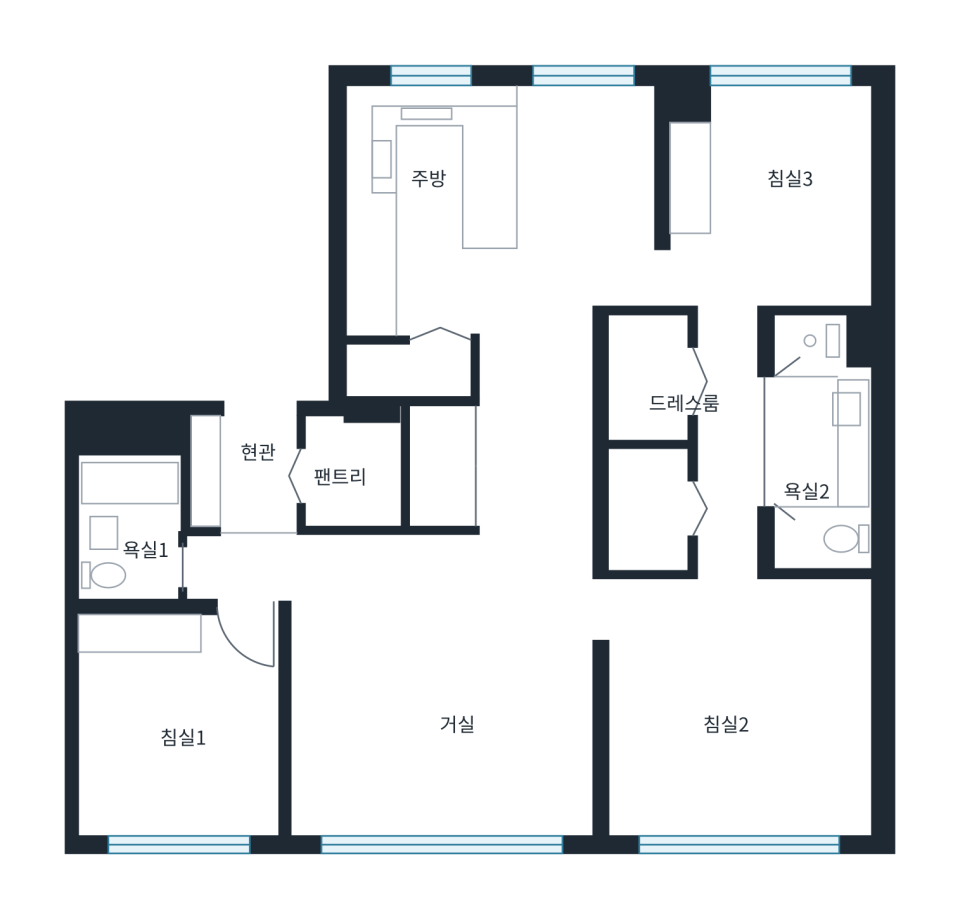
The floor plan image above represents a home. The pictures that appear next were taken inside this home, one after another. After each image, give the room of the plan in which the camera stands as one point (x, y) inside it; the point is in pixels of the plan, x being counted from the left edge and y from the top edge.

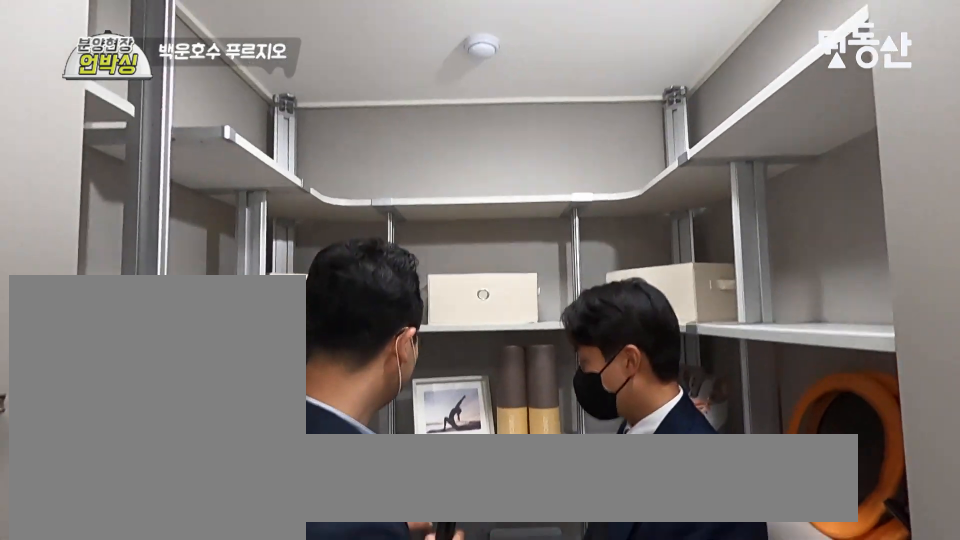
(250, 480)
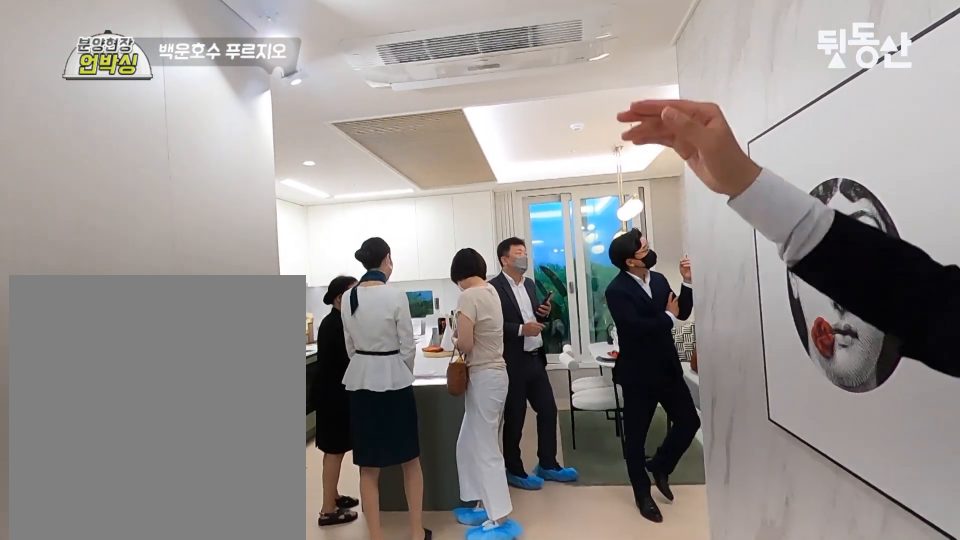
(537, 486)
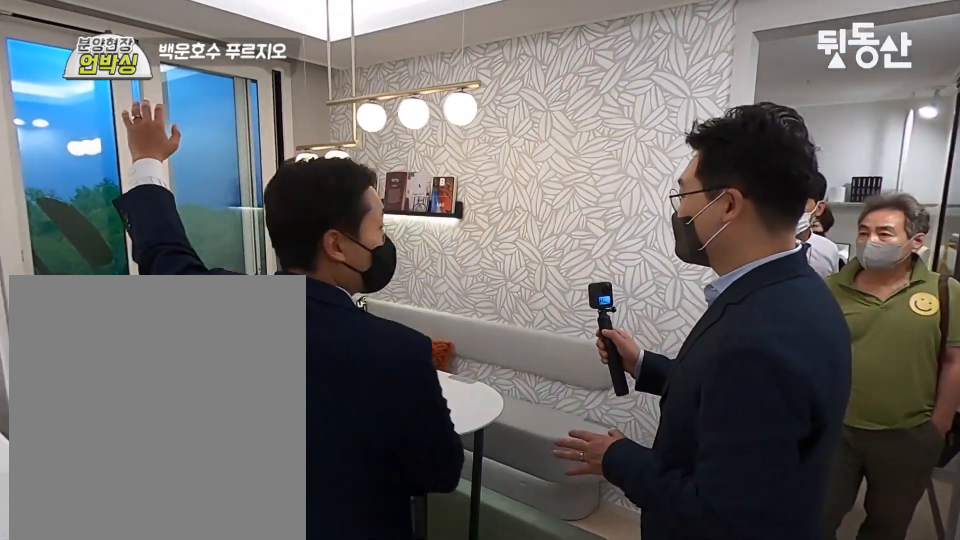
(582, 229)
